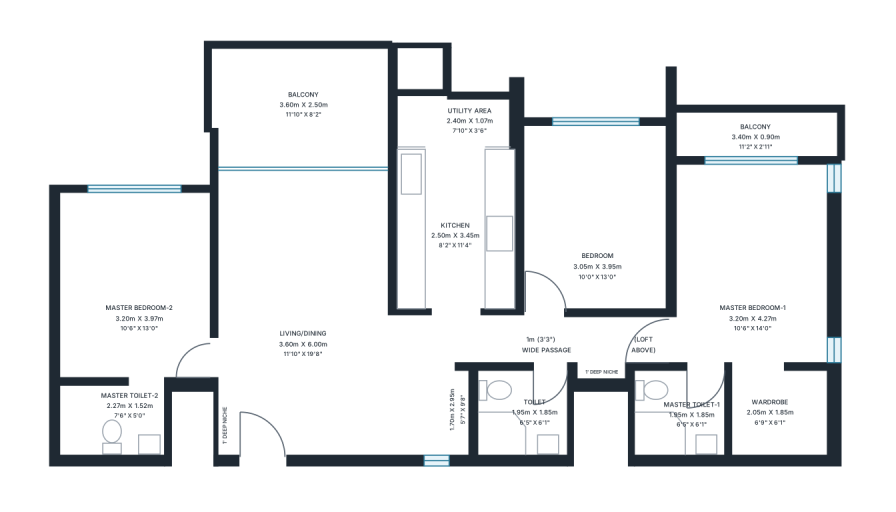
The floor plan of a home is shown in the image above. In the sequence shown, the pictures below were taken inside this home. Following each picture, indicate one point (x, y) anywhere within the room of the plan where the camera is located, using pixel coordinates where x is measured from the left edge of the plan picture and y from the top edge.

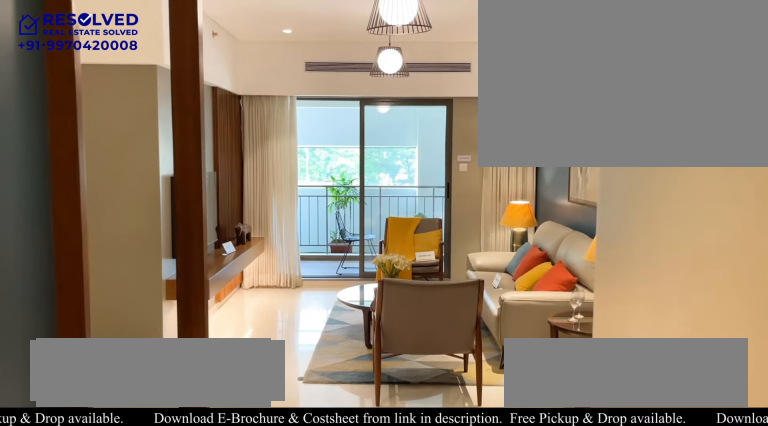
(328, 330)
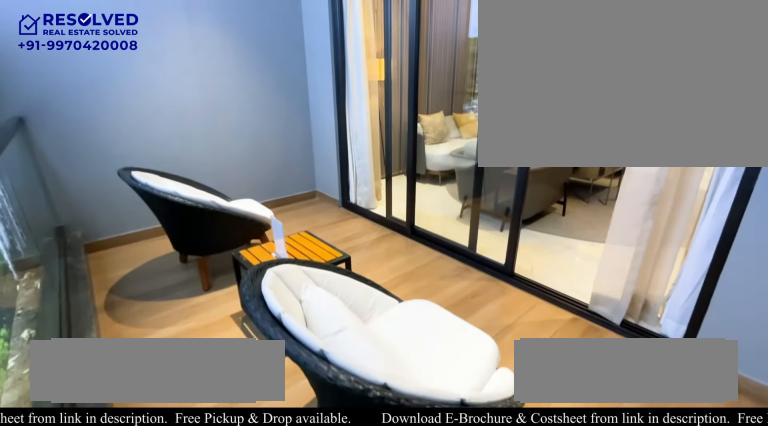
(301, 107)
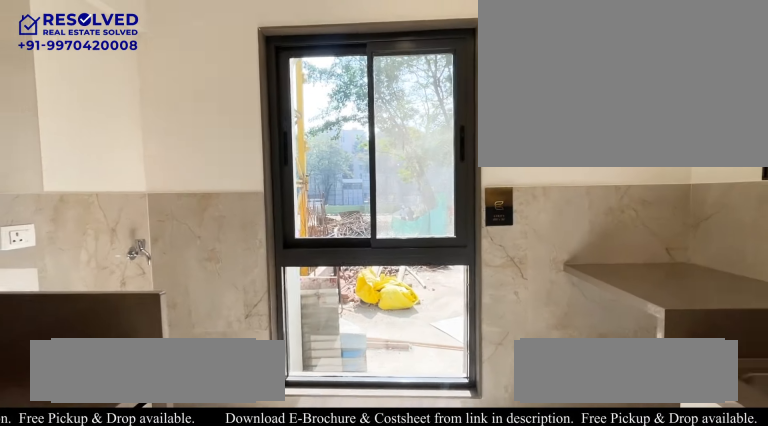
(455, 230)
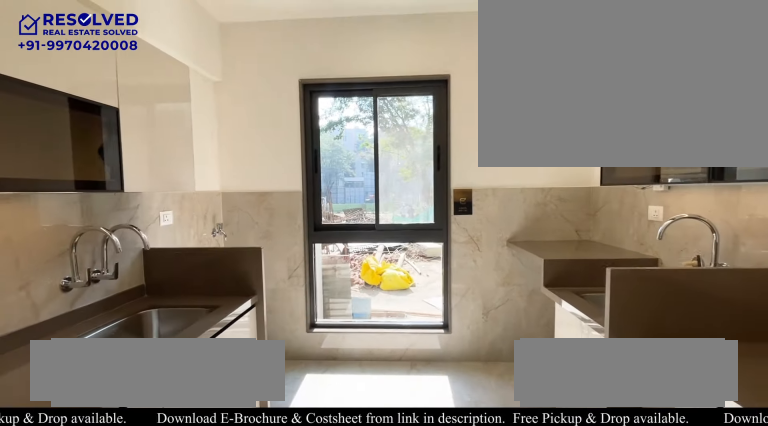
(455, 230)
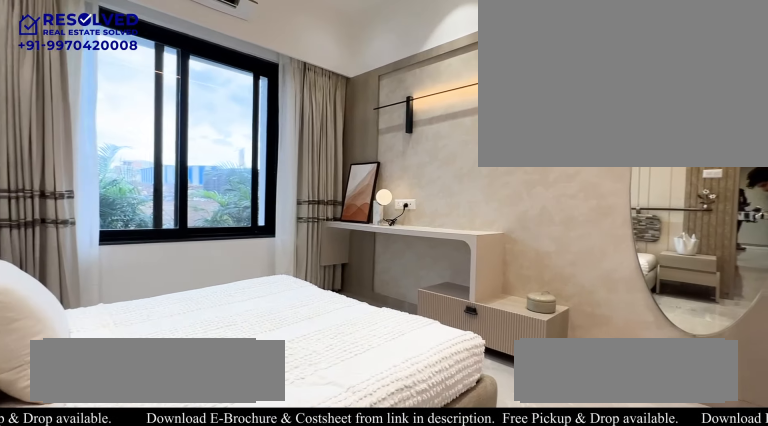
(595, 216)
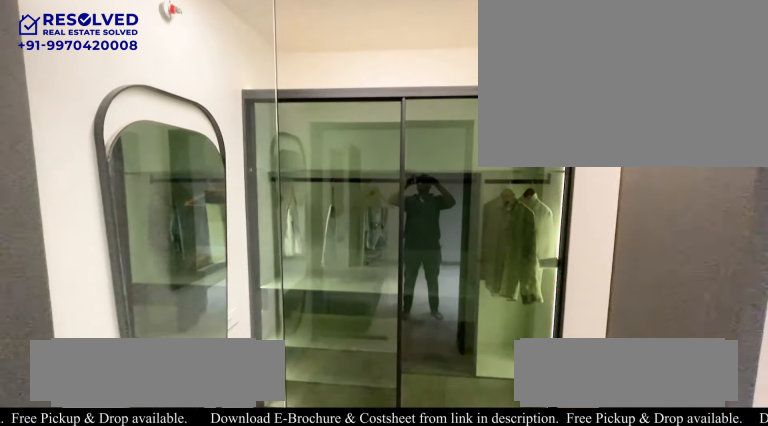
(775, 412)
